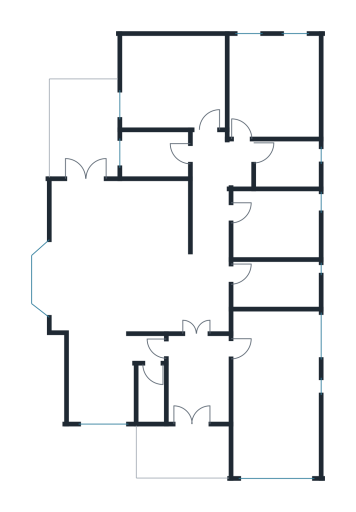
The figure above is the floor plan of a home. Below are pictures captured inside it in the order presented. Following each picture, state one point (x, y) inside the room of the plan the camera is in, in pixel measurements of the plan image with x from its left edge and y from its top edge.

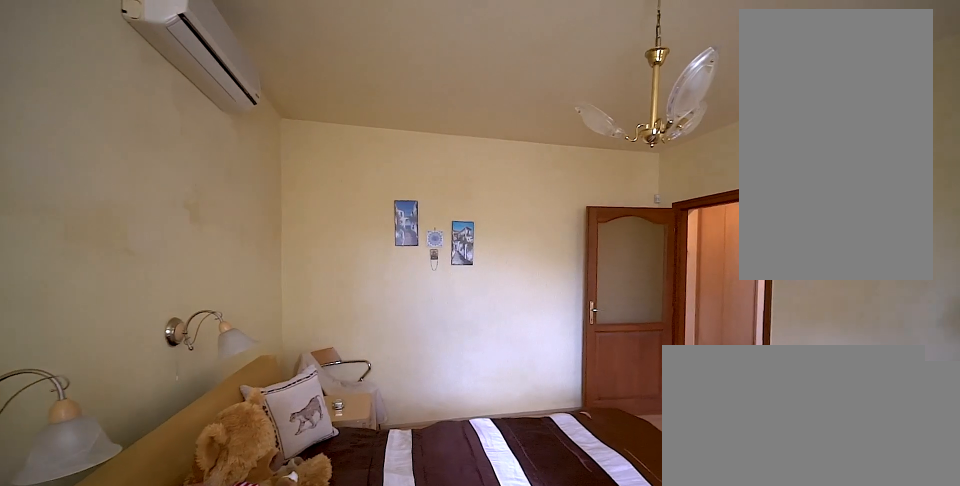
(176, 88)
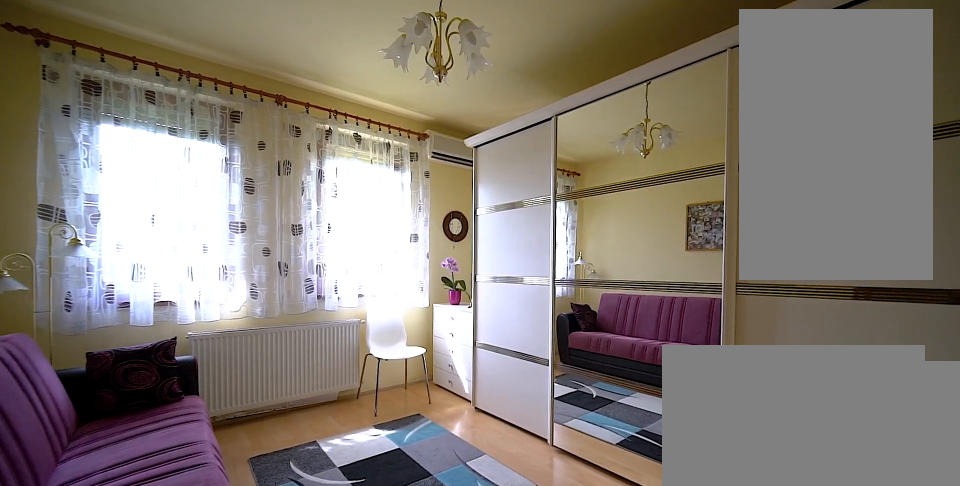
(274, 87)
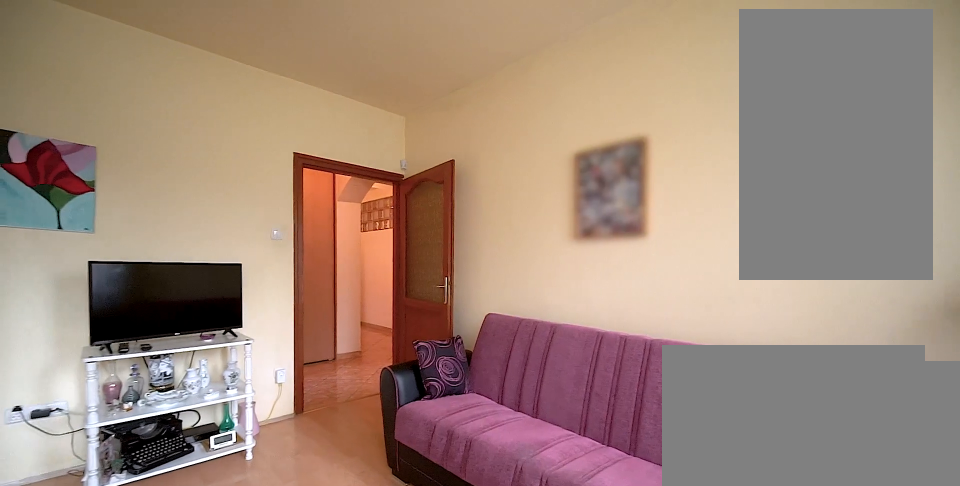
(274, 87)
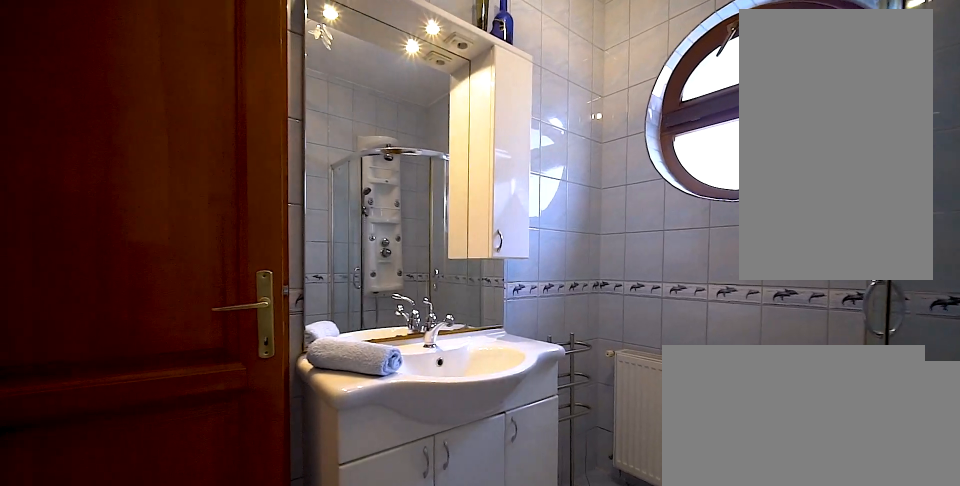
(289, 165)
